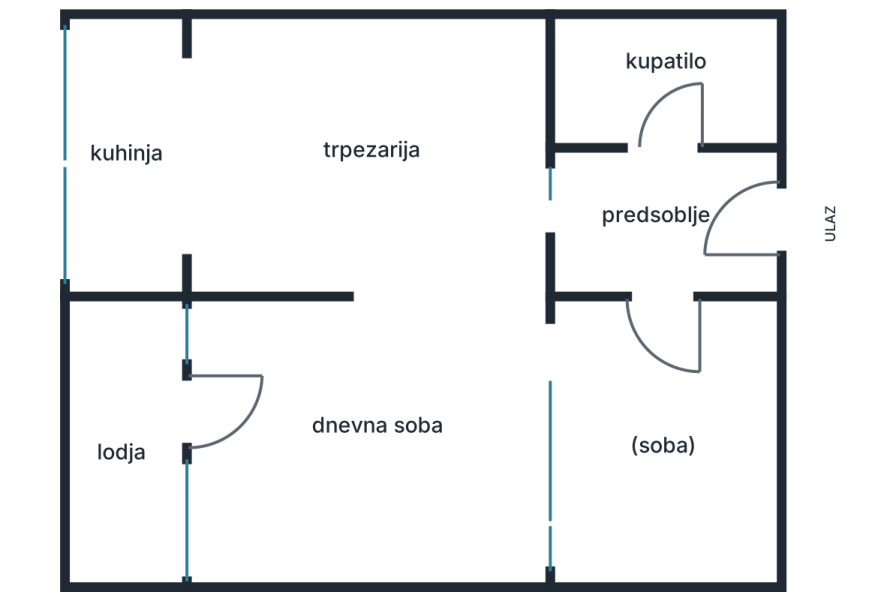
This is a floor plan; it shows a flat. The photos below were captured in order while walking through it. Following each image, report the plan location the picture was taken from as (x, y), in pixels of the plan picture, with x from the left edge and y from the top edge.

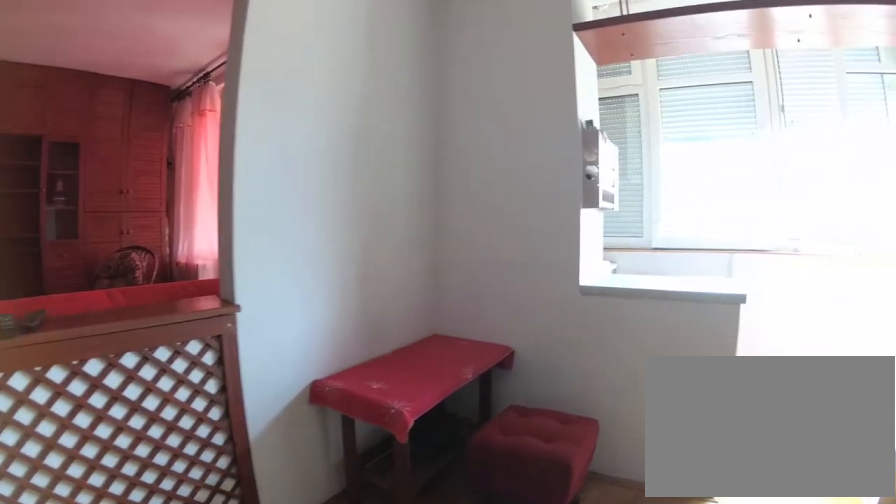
(417, 202)
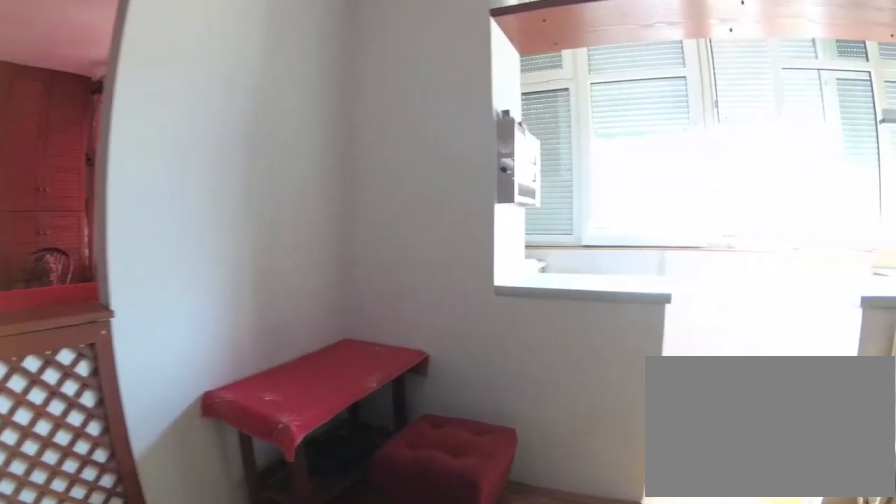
(395, 200)
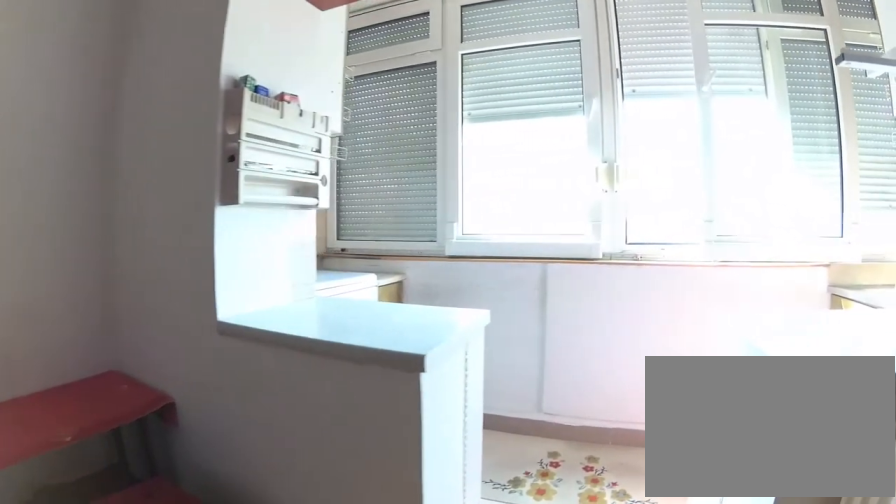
(302, 196)
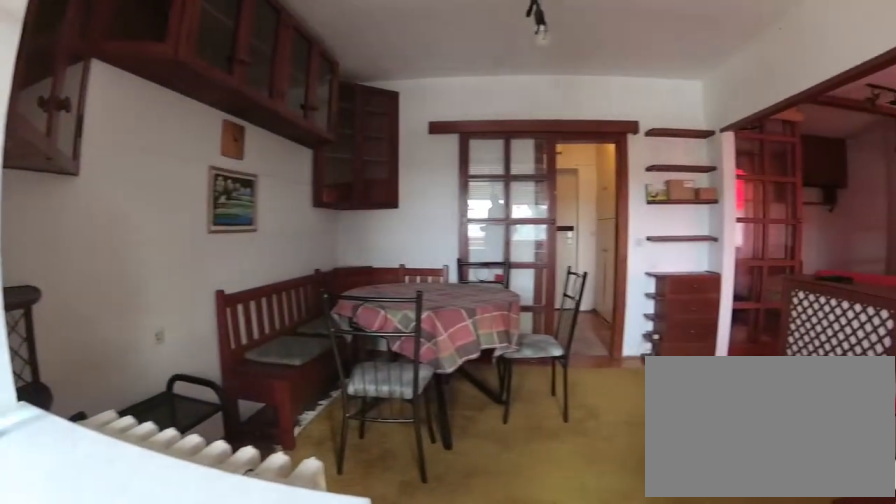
(115, 178)
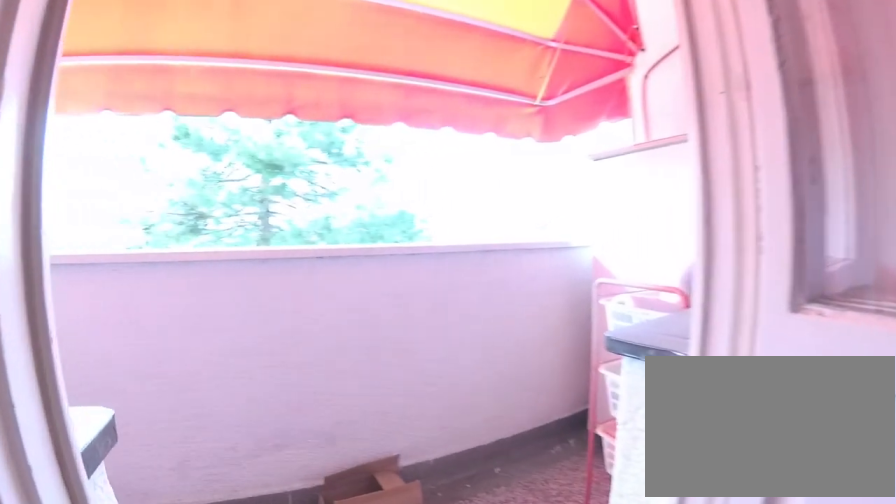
(240, 447)
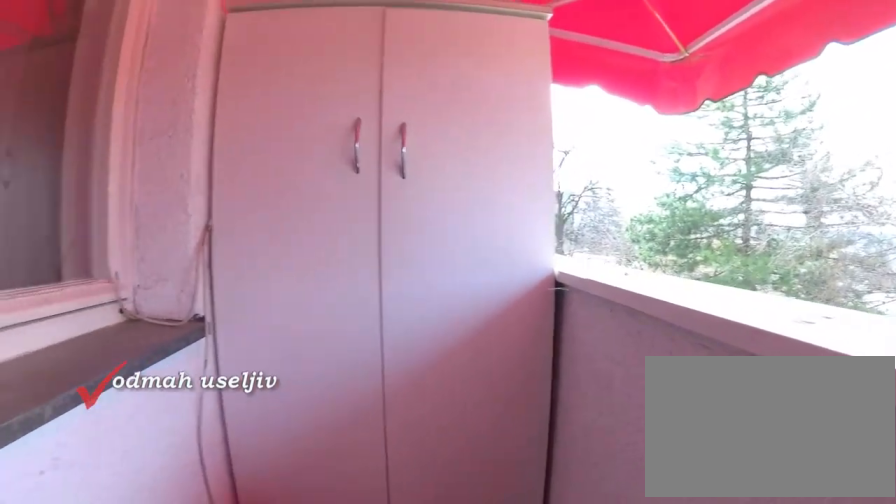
(143, 397)
